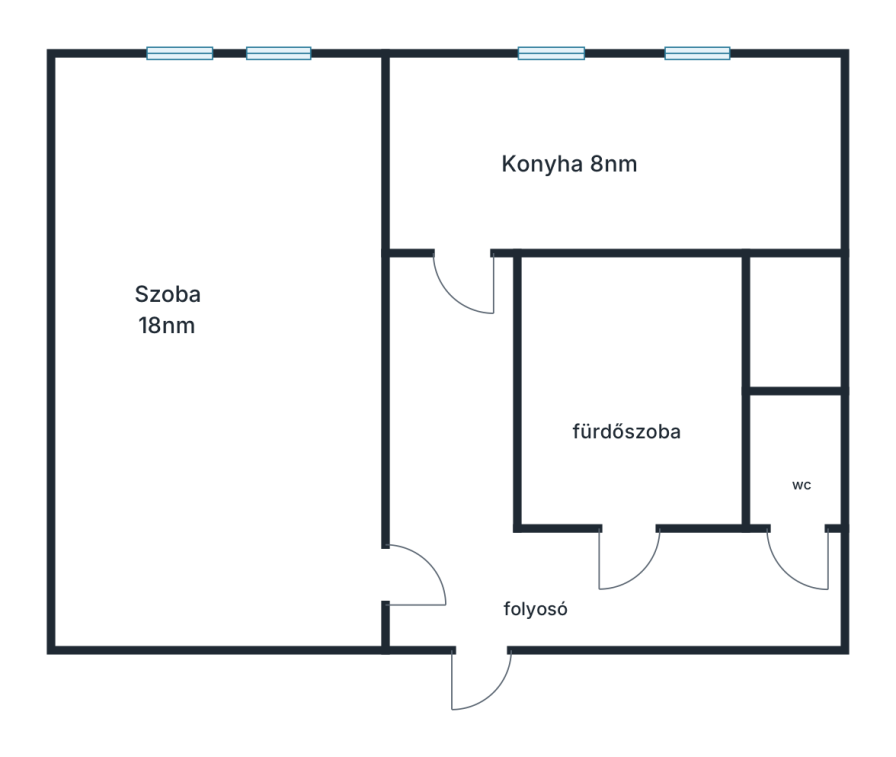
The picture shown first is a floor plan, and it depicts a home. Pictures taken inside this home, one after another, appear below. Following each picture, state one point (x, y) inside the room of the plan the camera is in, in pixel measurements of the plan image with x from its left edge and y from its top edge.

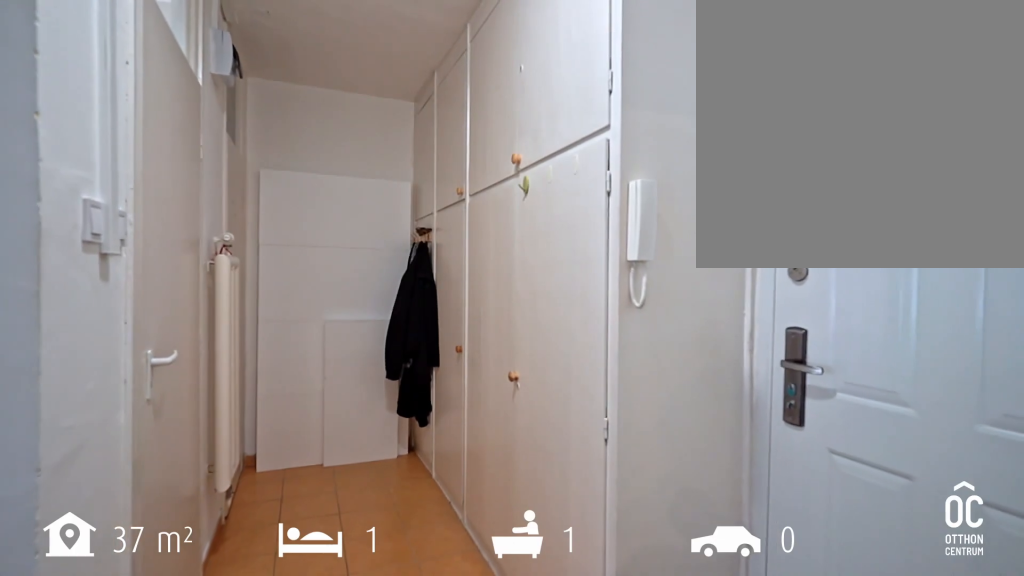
(473, 570)
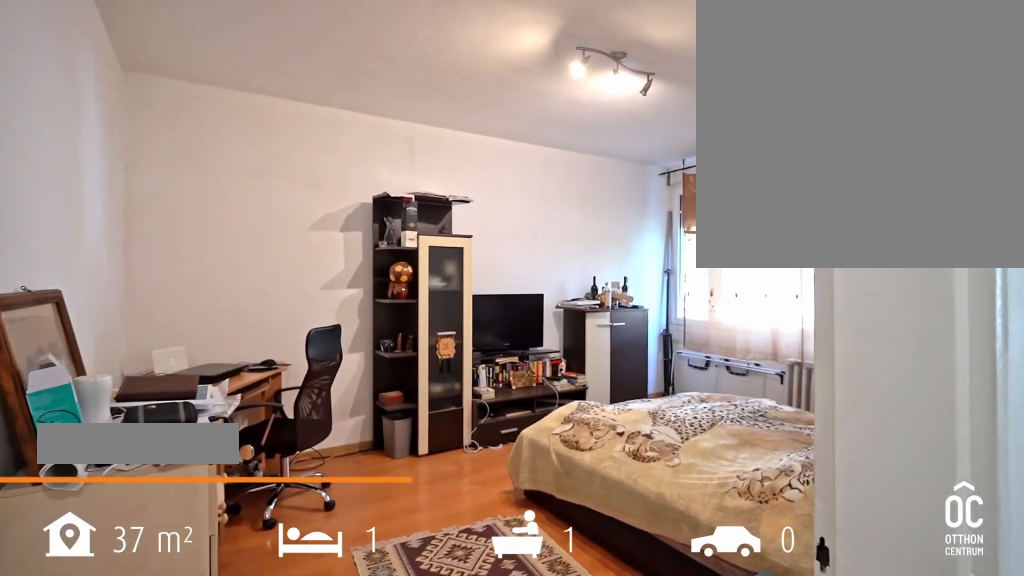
(213, 382)
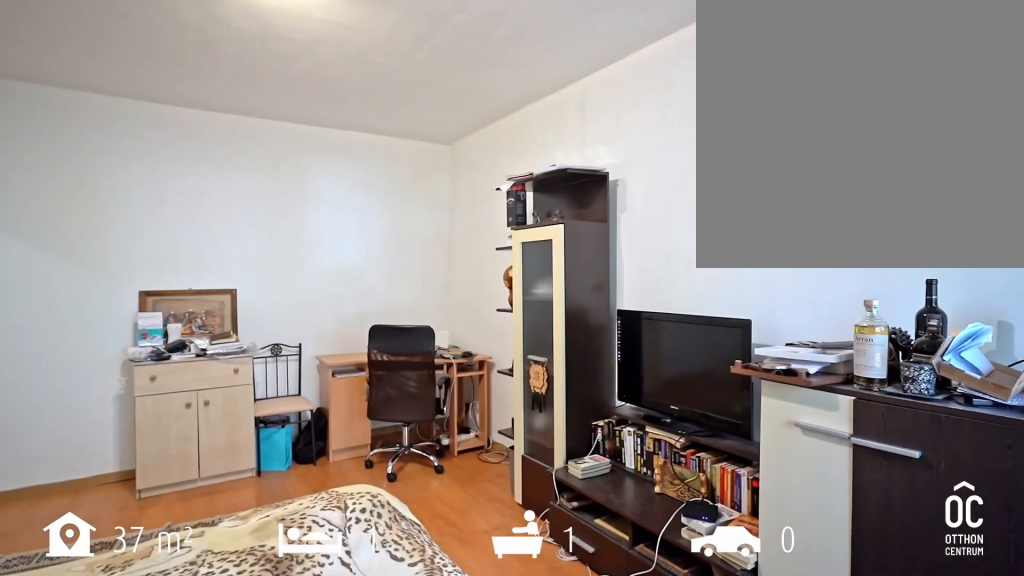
(213, 382)
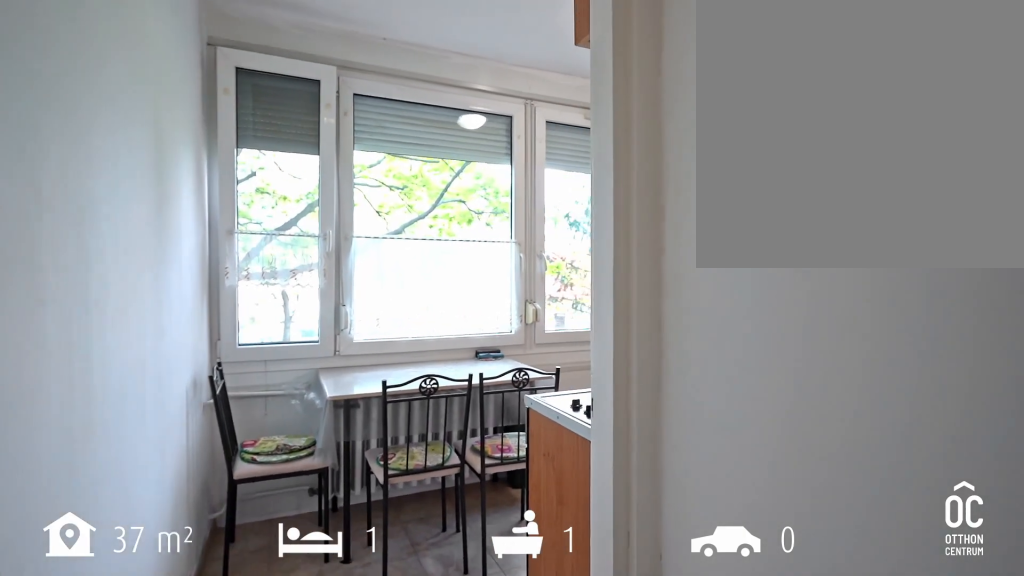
(452, 397)
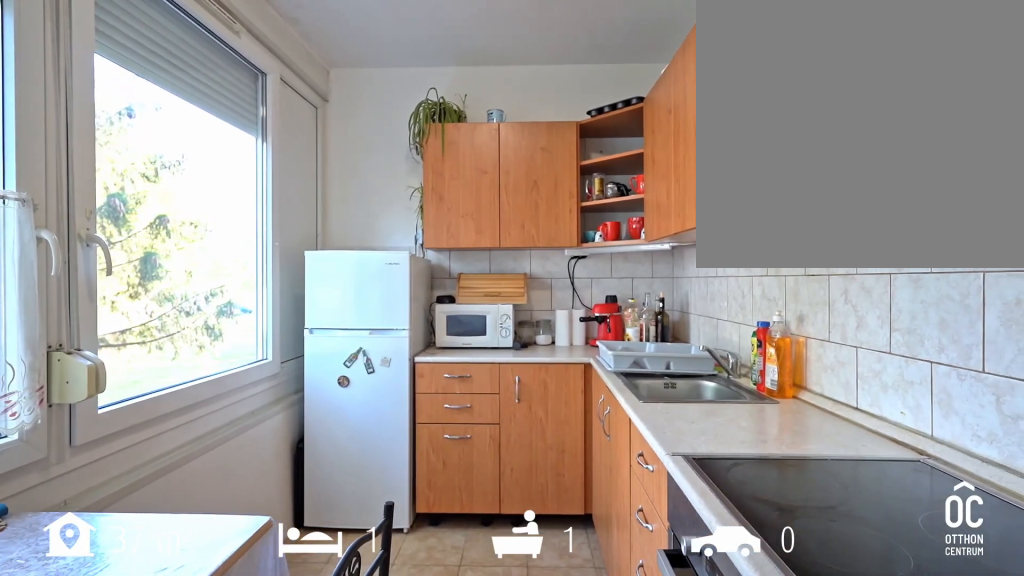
(615, 159)
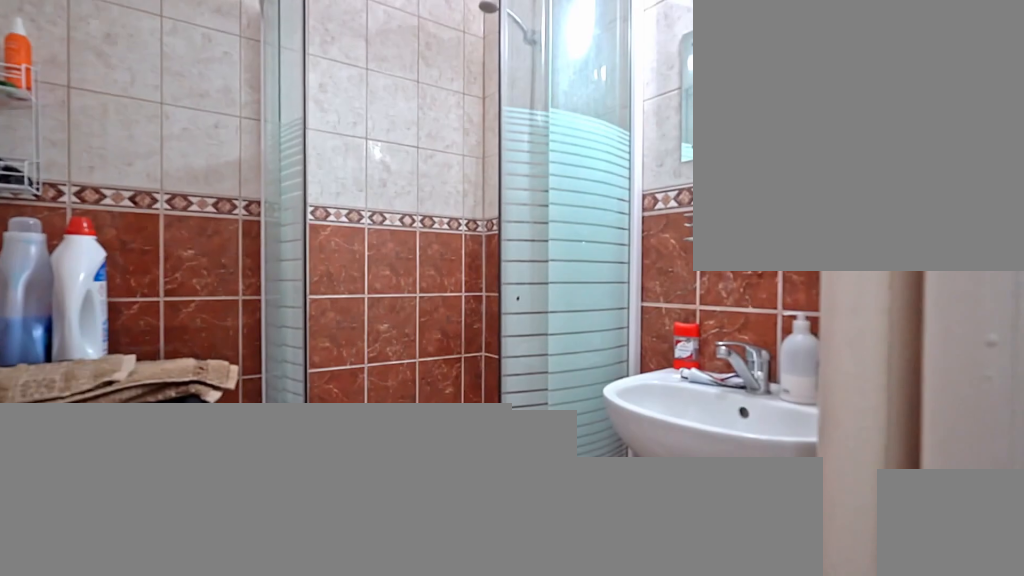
(627, 386)
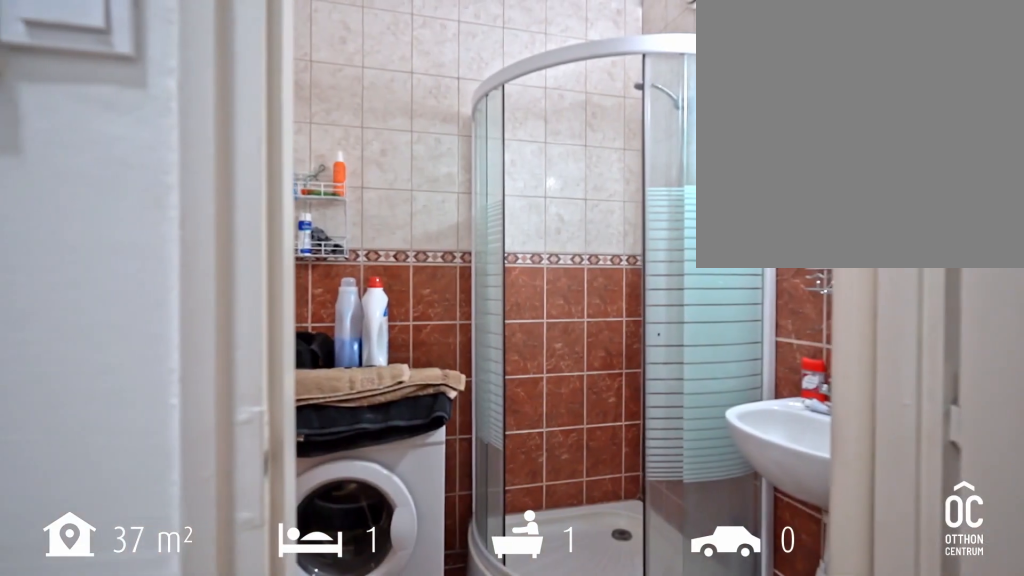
(627, 386)
